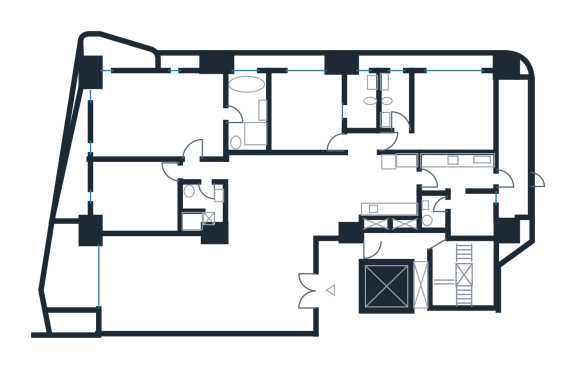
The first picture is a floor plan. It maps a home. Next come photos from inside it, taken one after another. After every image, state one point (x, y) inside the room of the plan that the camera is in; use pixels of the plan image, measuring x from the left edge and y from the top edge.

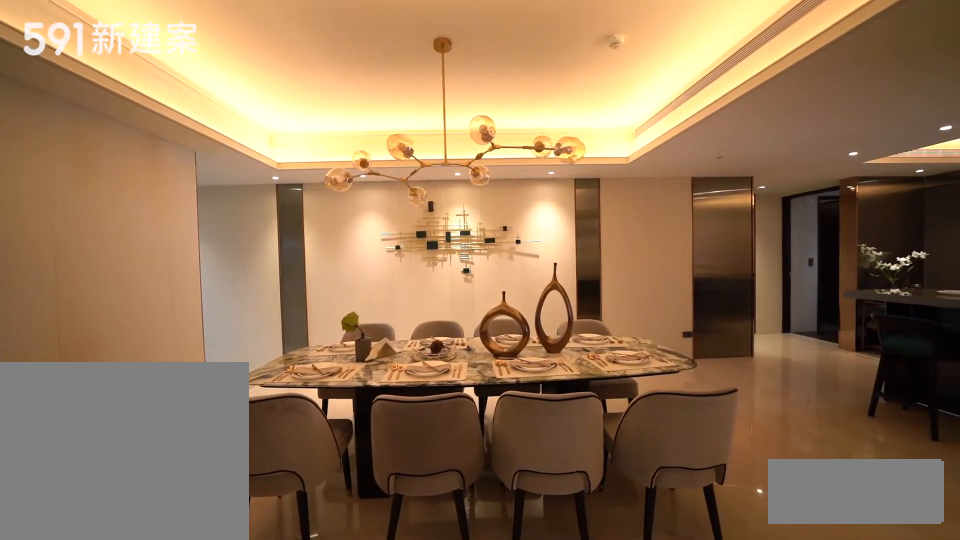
(288, 197)
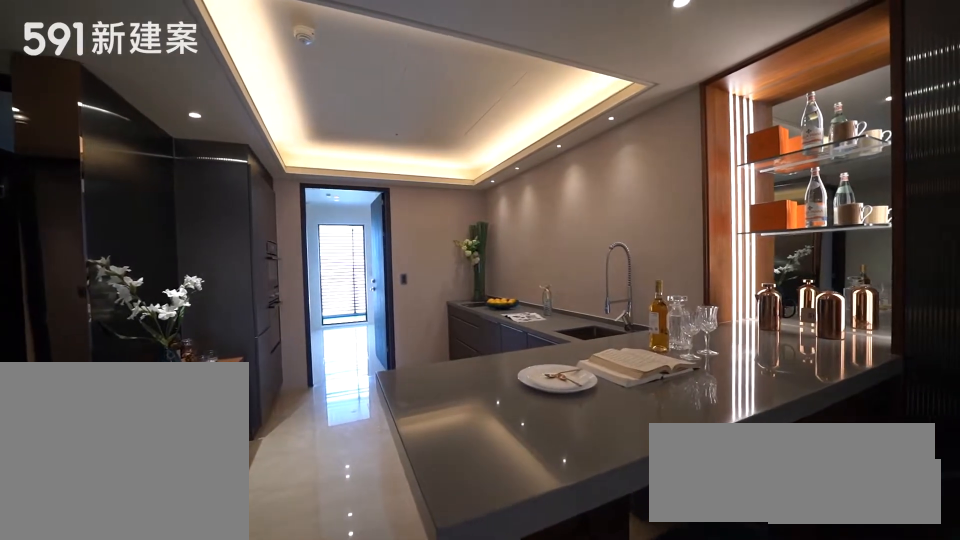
(393, 184)
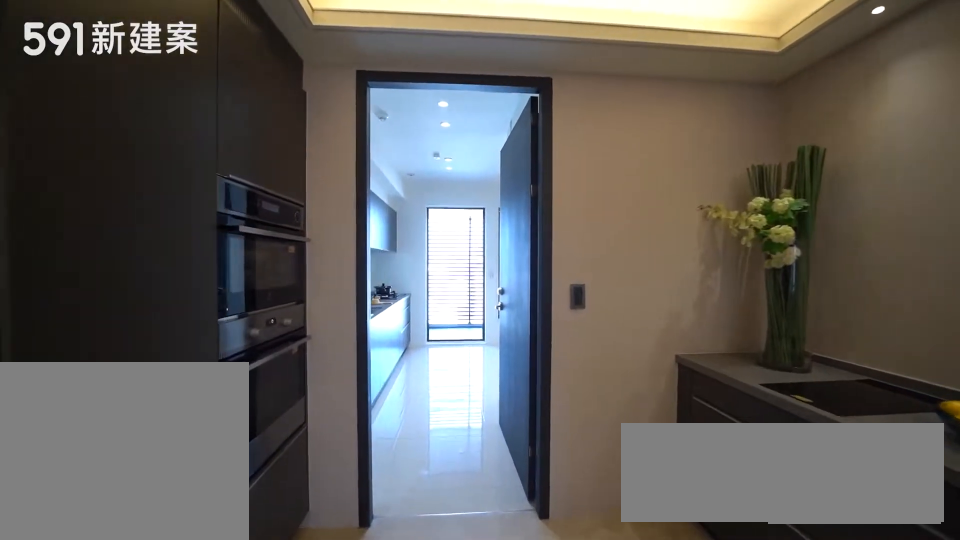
(393, 184)
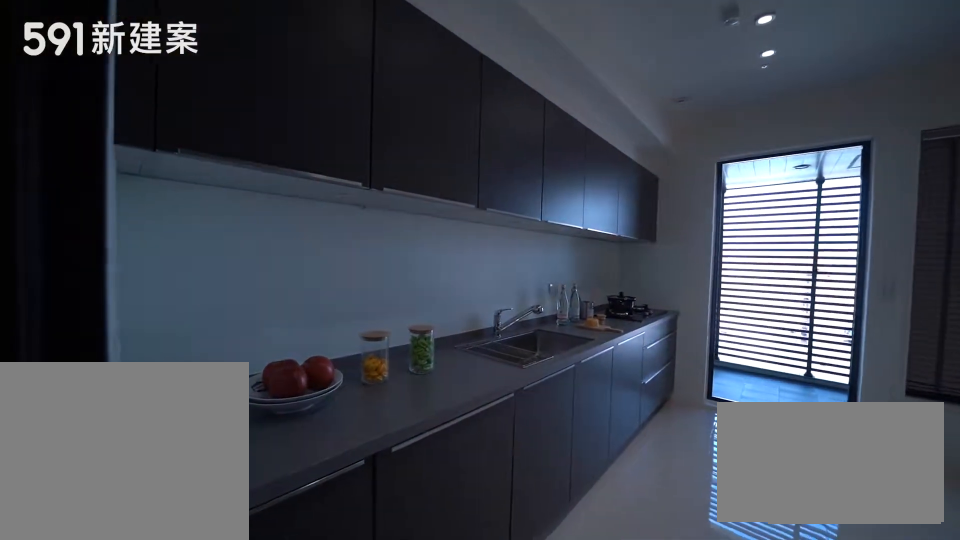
(464, 171)
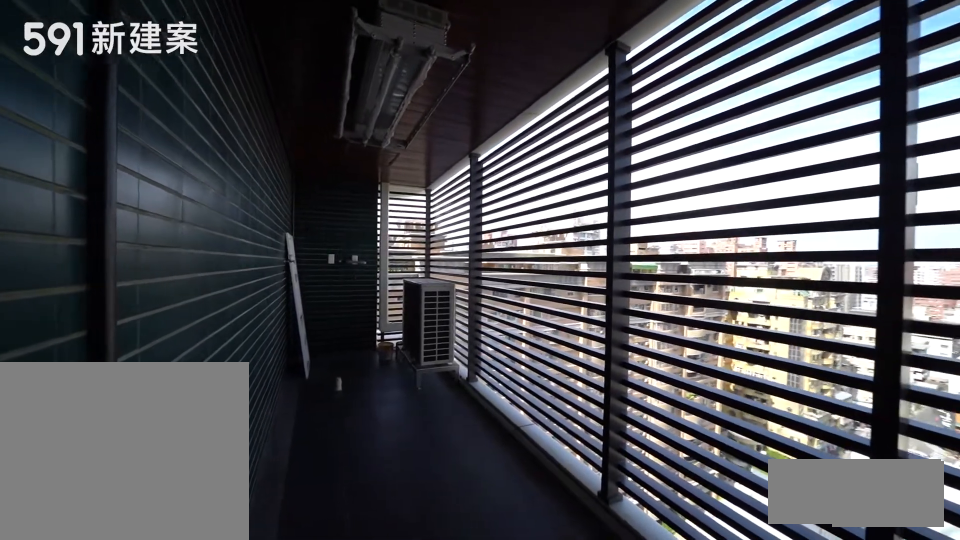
(515, 145)
